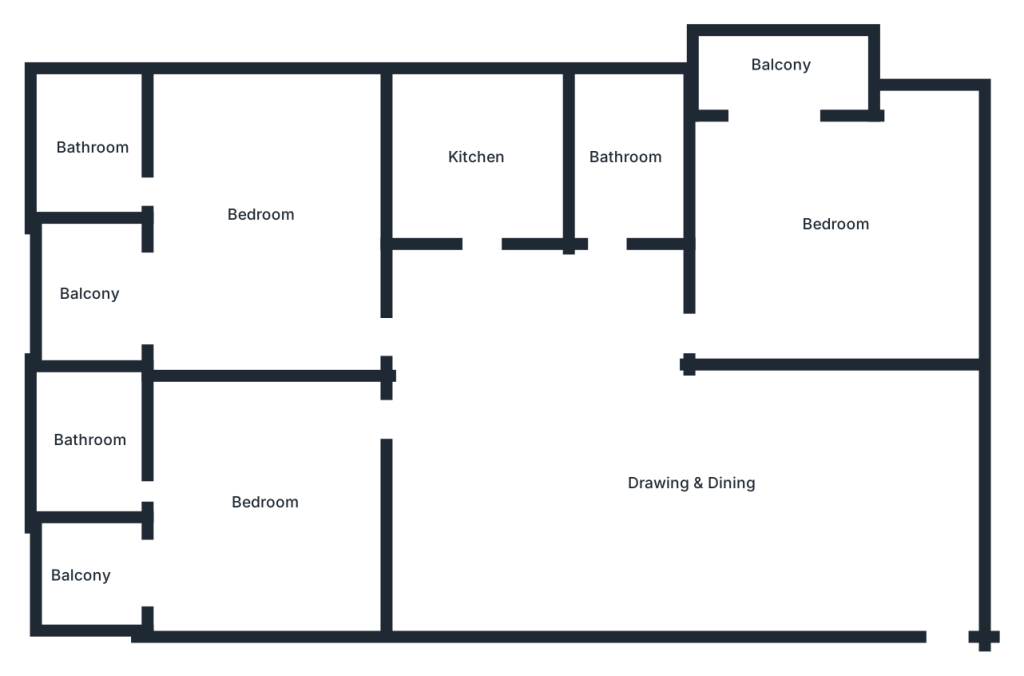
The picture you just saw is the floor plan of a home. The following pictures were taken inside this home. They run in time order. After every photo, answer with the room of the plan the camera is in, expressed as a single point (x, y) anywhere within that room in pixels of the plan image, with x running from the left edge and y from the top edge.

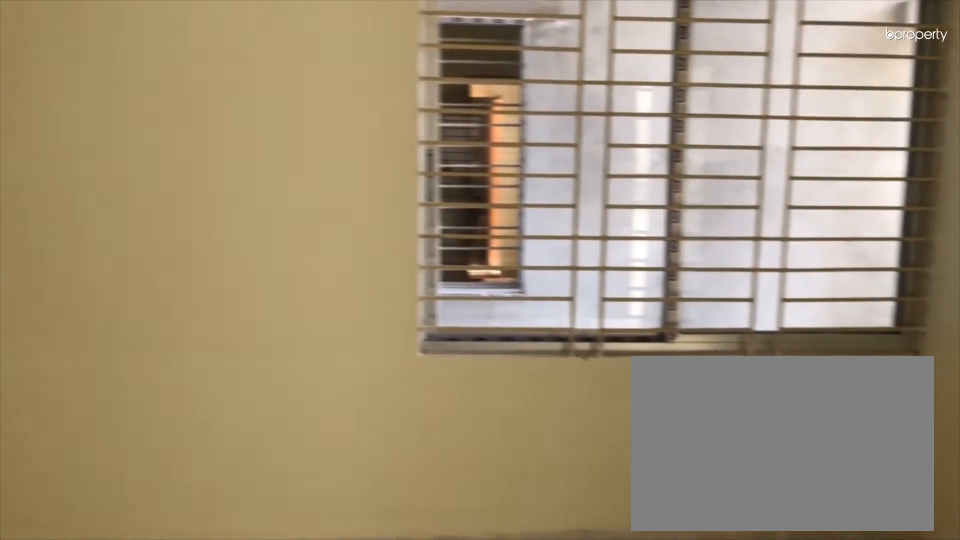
(690, 480)
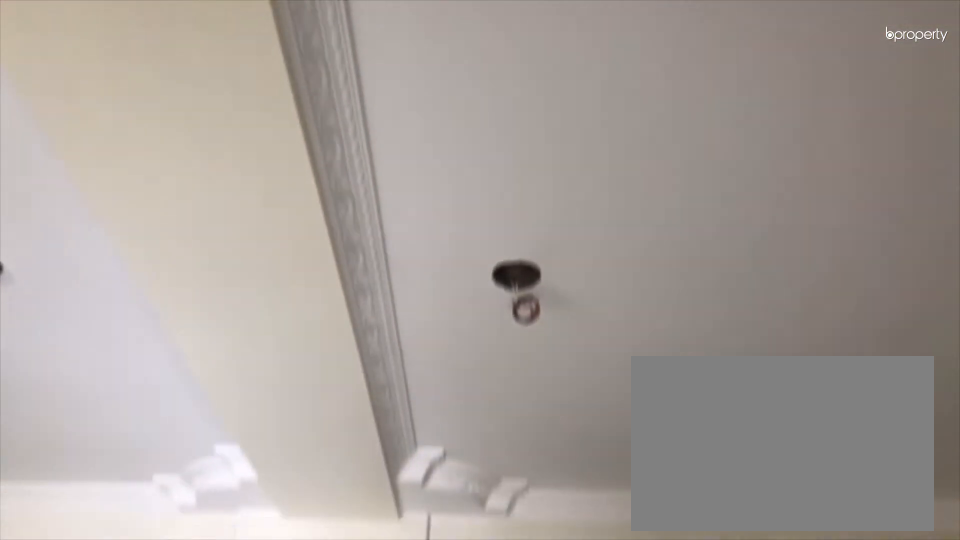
(690, 480)
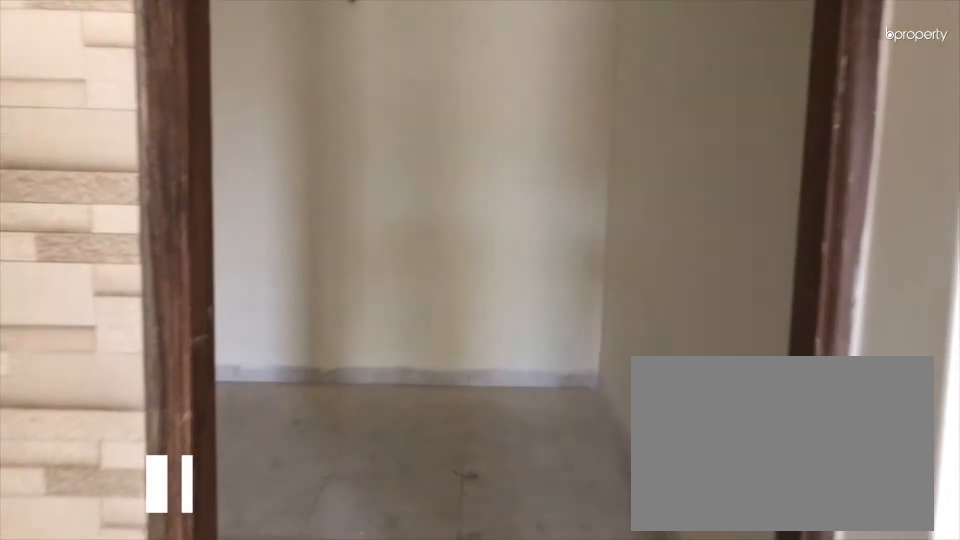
(838, 226)
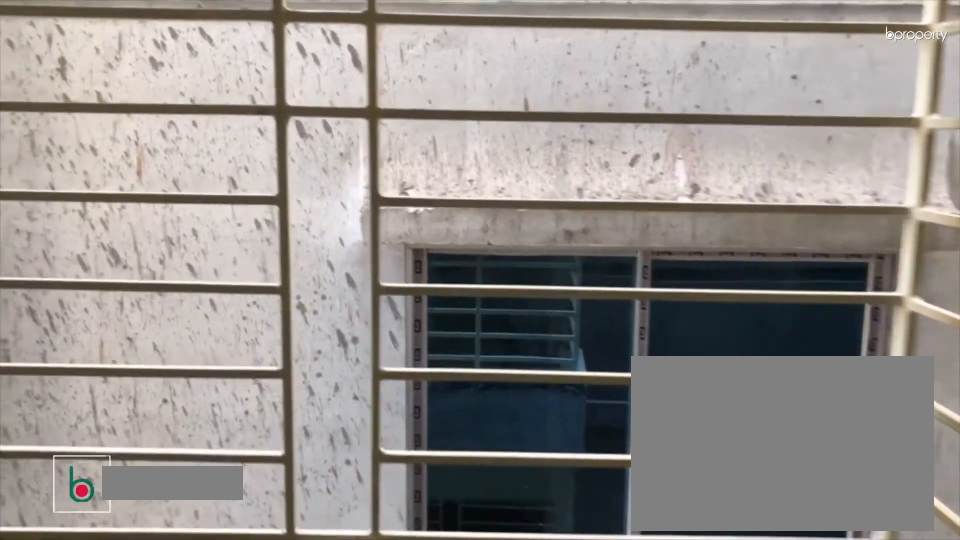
(781, 68)
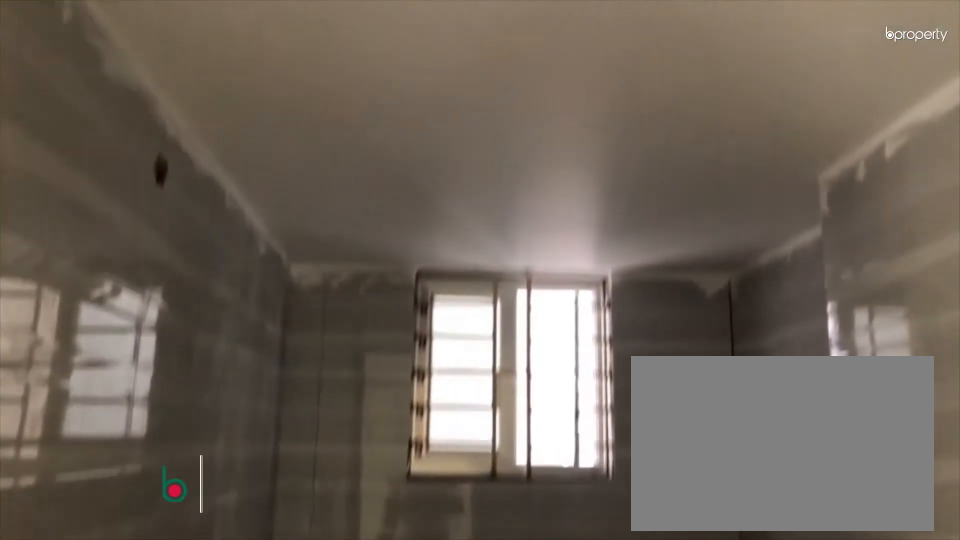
(627, 159)
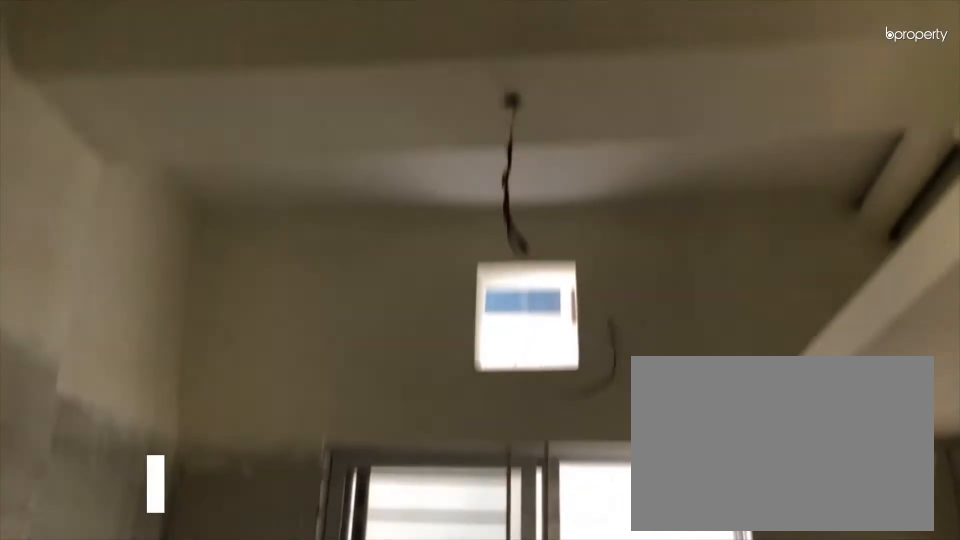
(479, 159)
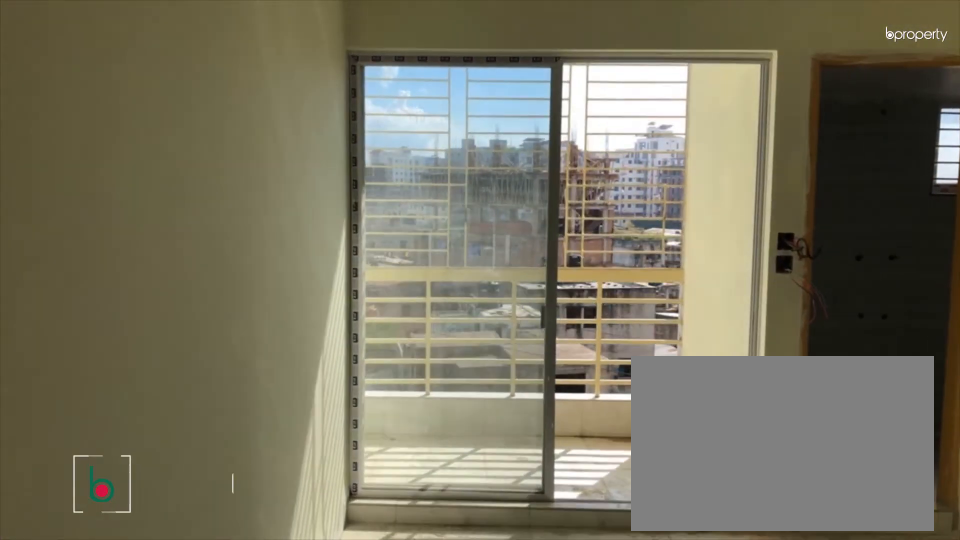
(263, 216)
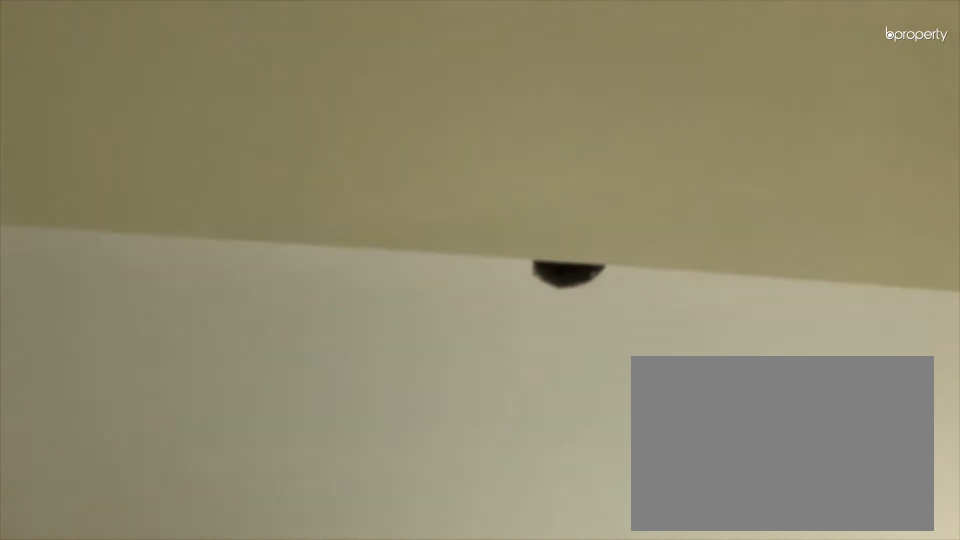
(263, 216)
